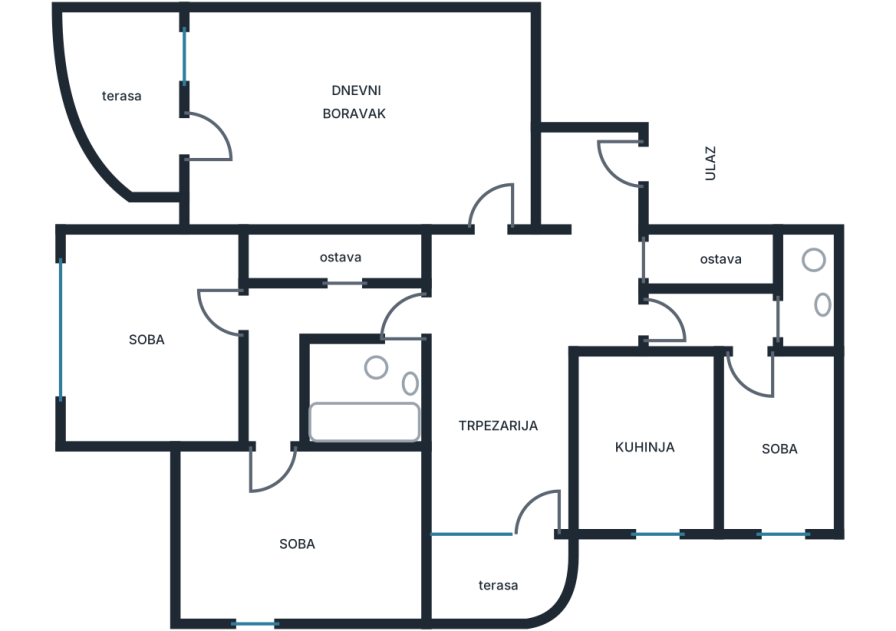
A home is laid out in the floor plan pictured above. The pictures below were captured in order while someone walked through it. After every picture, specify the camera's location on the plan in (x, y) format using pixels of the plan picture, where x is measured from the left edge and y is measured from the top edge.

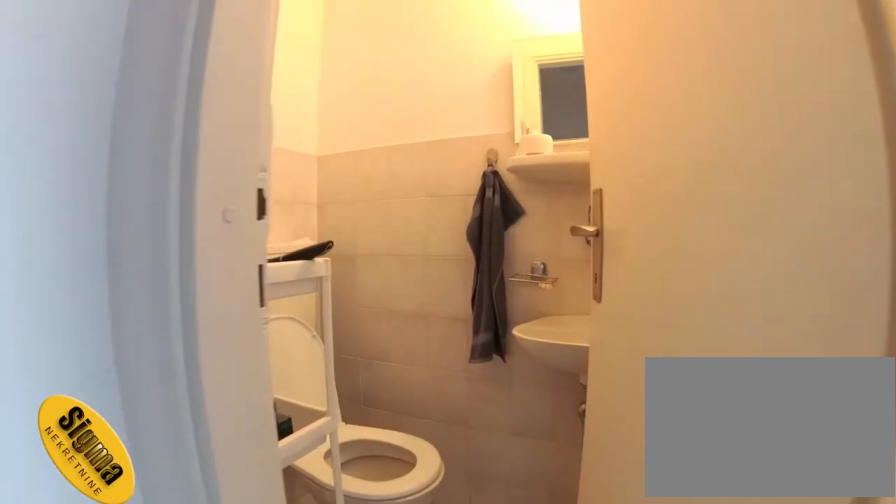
(727, 324)
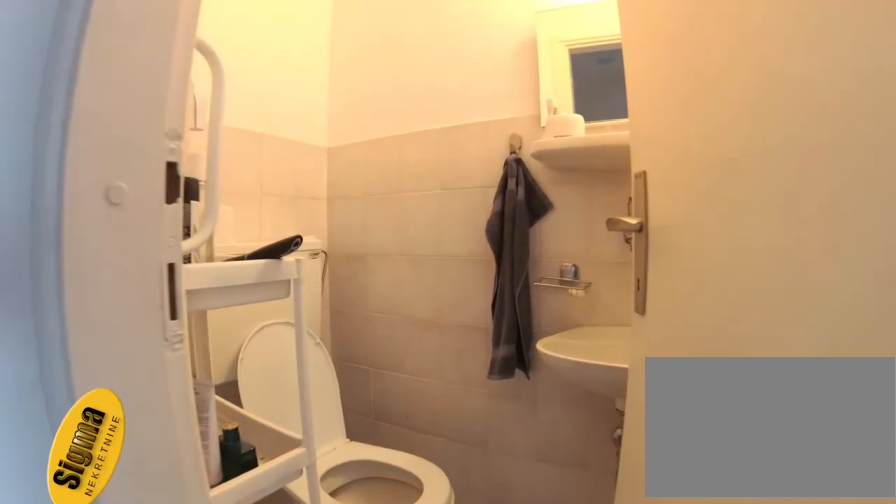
(740, 325)
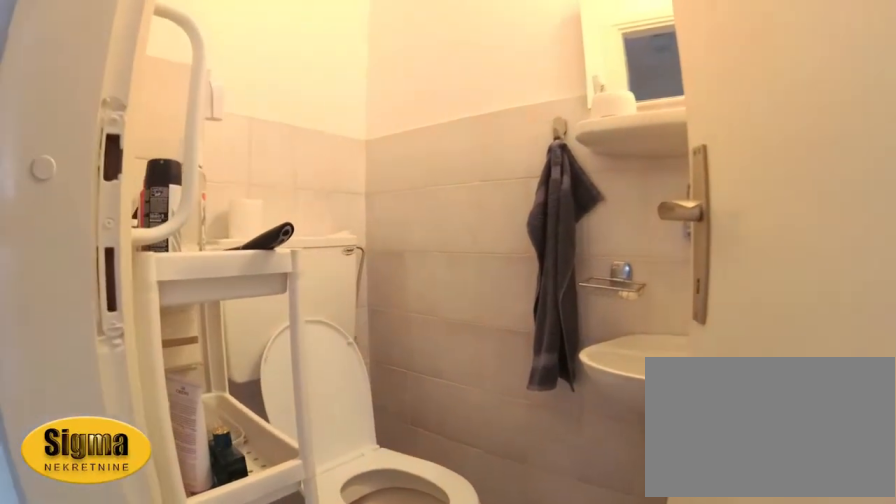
(745, 328)
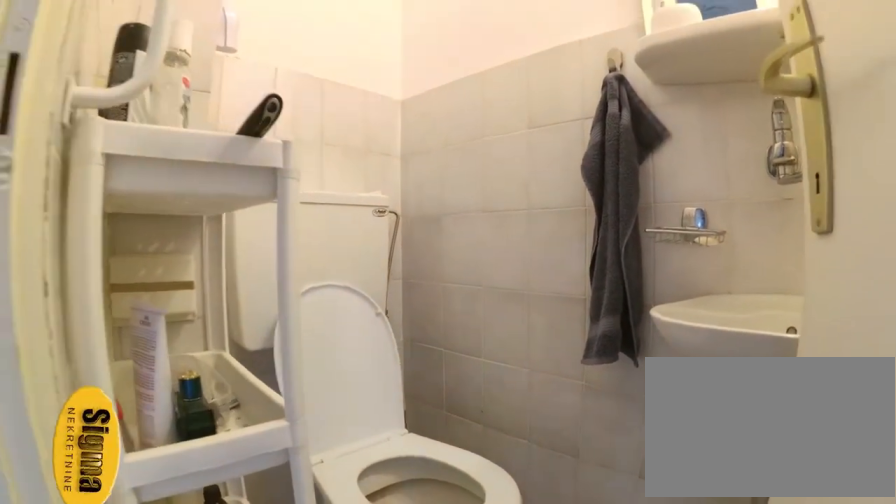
(764, 337)
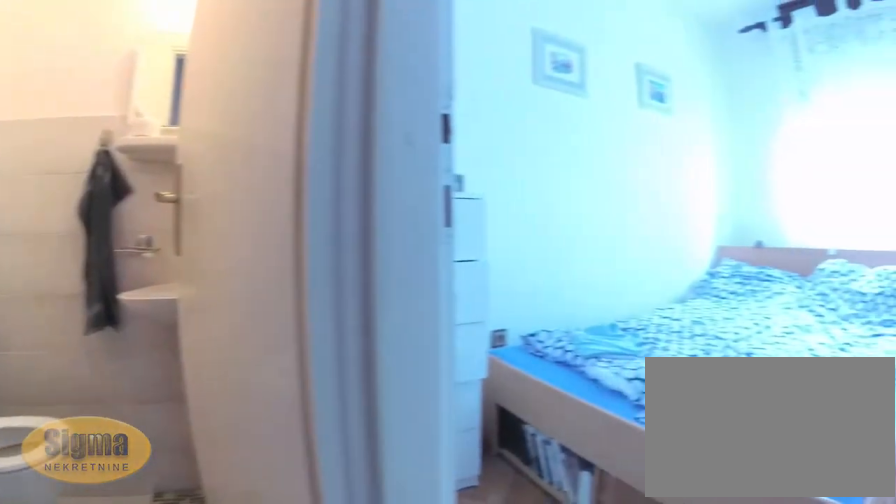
(715, 325)
